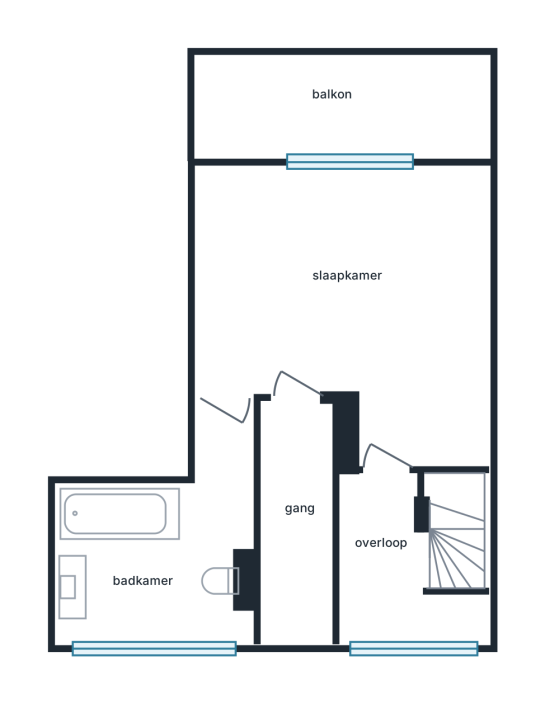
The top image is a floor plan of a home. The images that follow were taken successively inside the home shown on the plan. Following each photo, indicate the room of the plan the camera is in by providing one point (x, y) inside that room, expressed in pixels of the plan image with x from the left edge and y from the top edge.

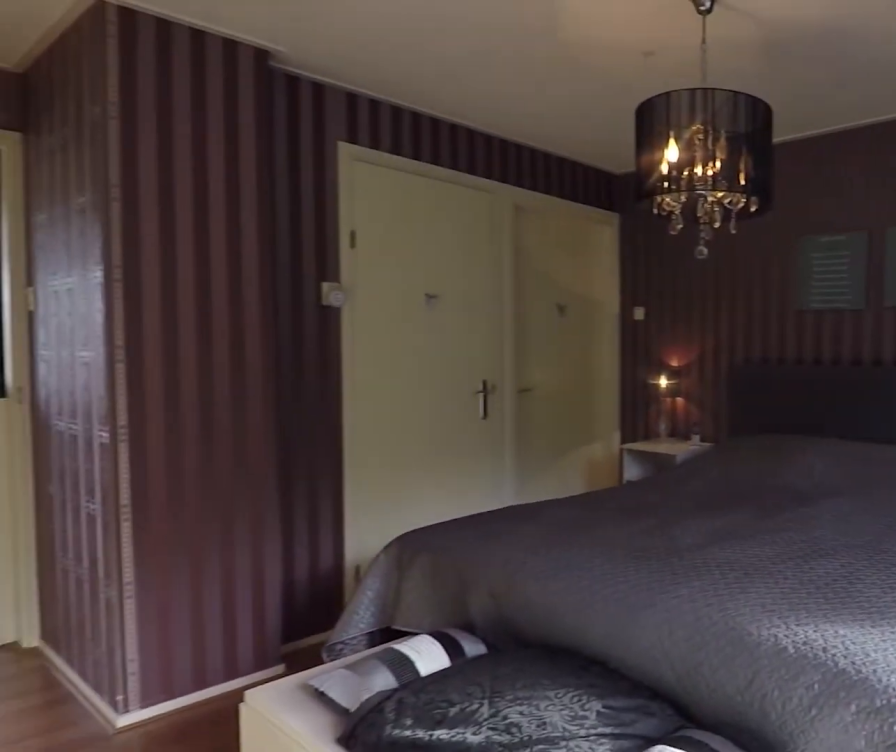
(327, 282)
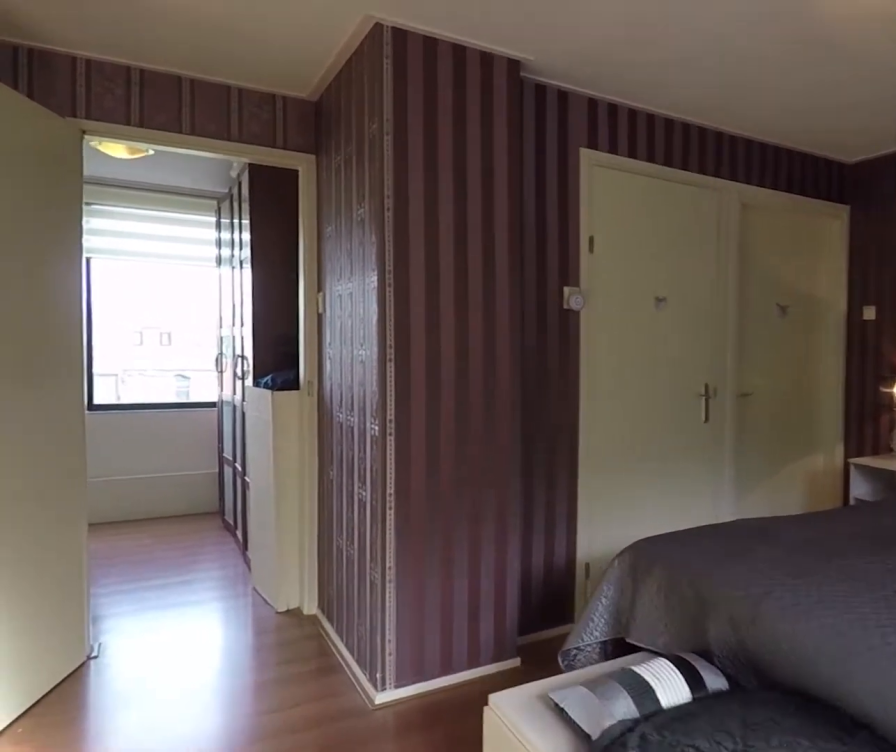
(327, 282)
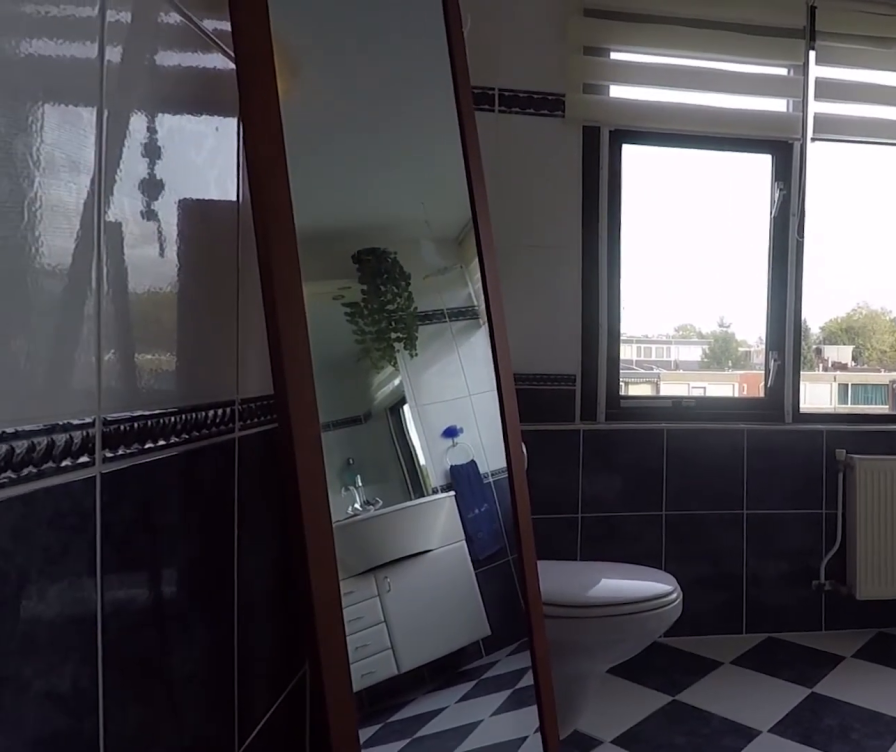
(226, 442)
